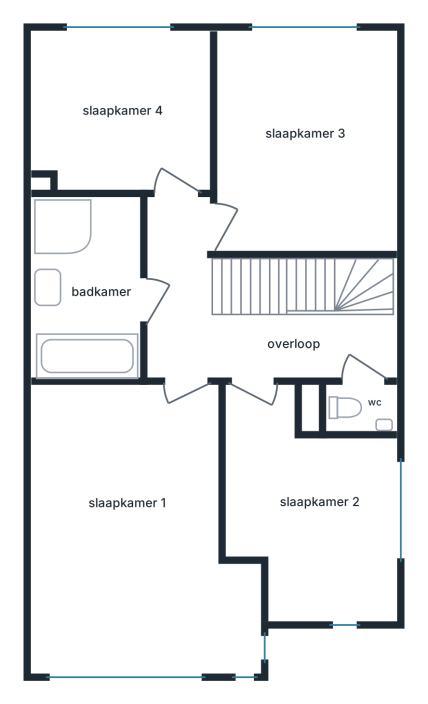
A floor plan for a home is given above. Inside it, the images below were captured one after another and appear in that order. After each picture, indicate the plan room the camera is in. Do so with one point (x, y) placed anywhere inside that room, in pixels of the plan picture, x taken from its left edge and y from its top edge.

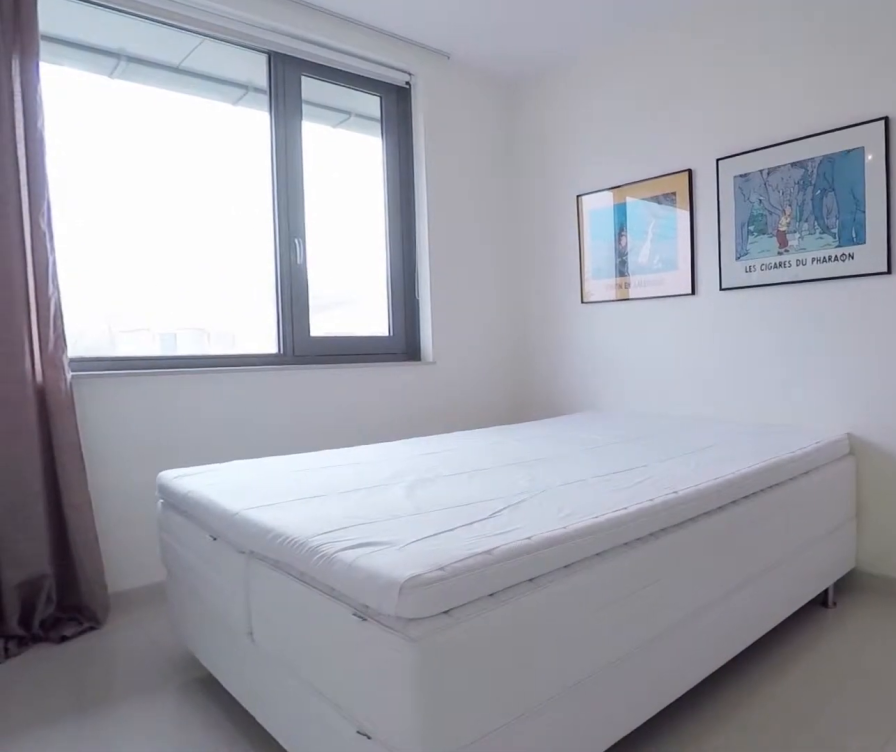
(304, 92)
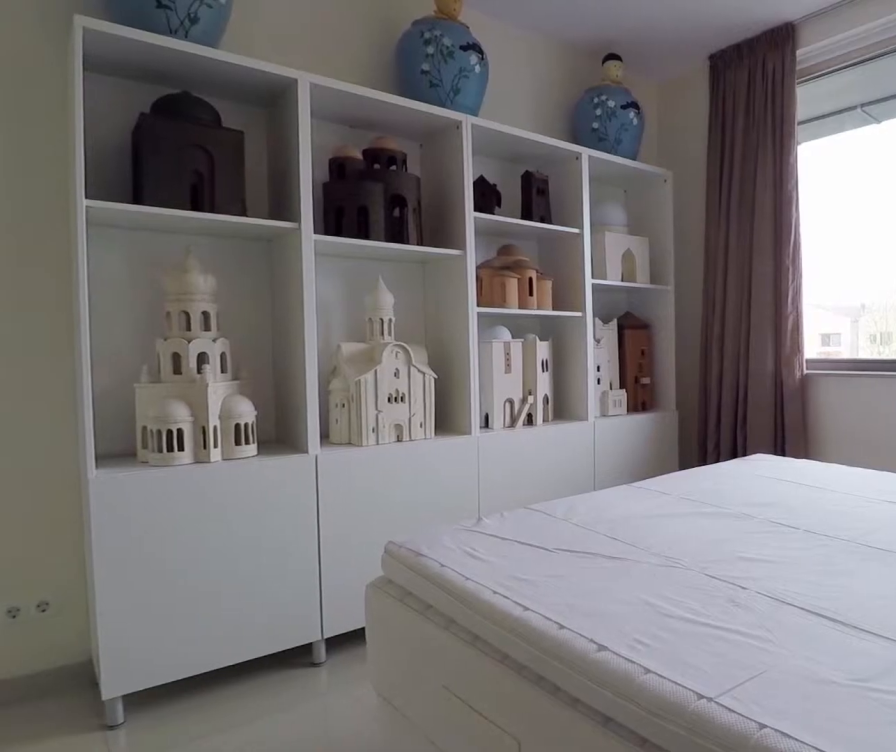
(304, 92)
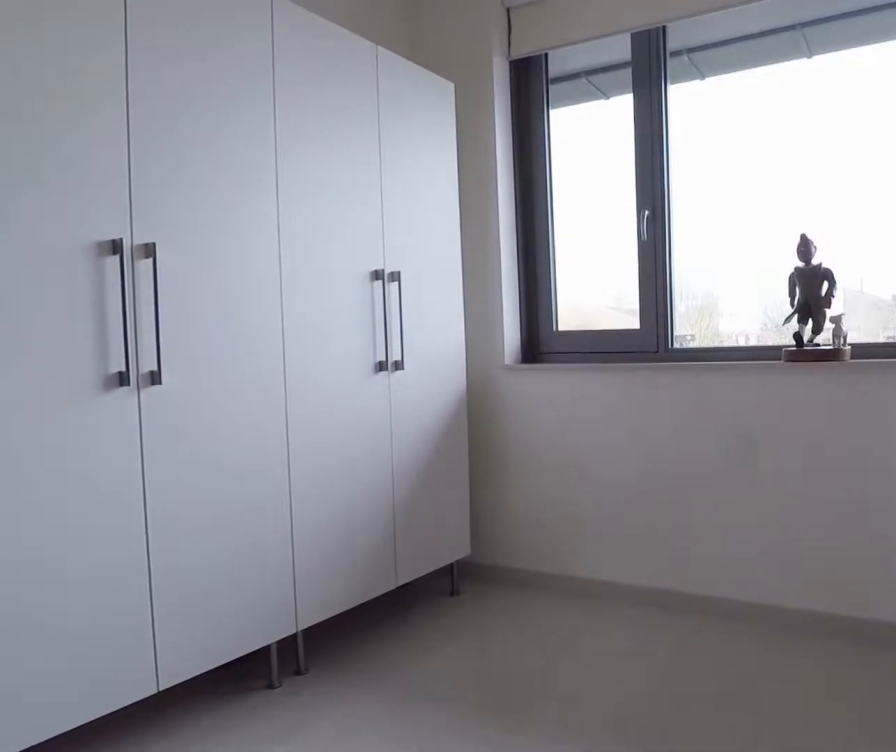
(123, 99)
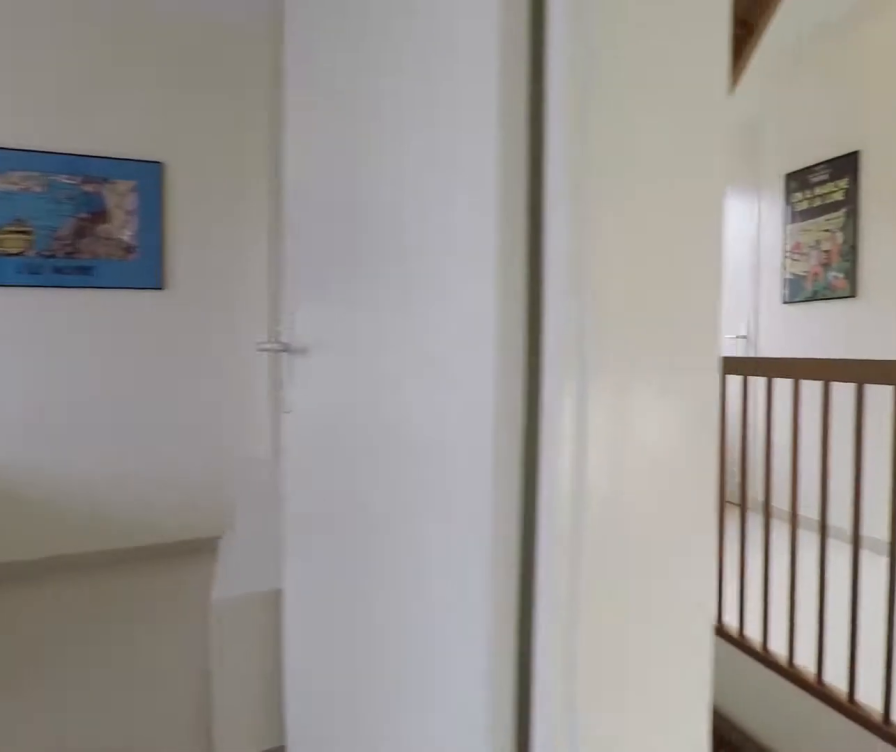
(330, 365)
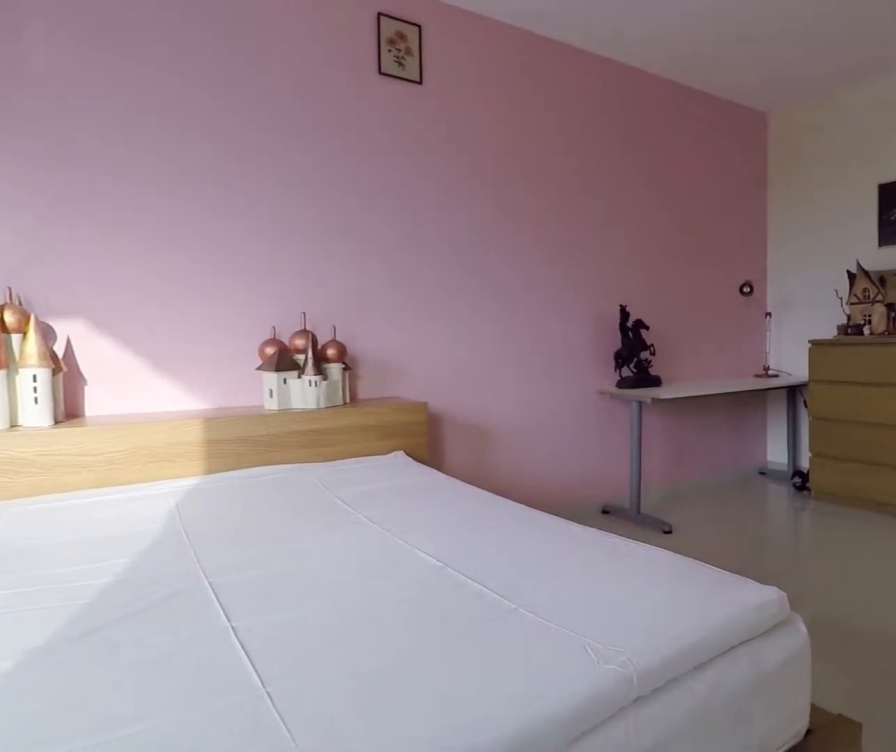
(147, 565)
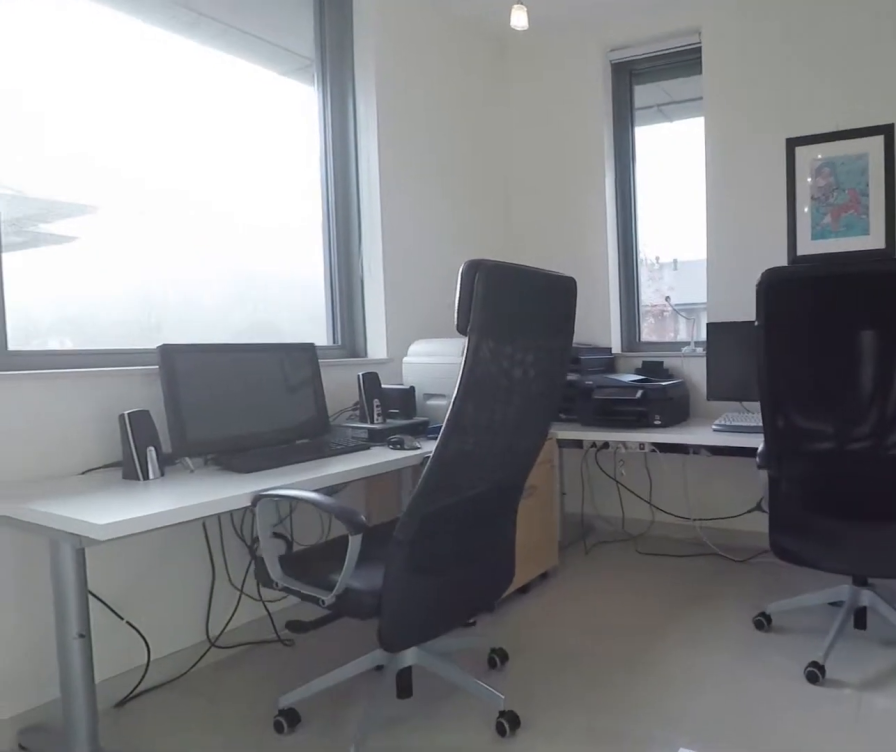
(312, 512)
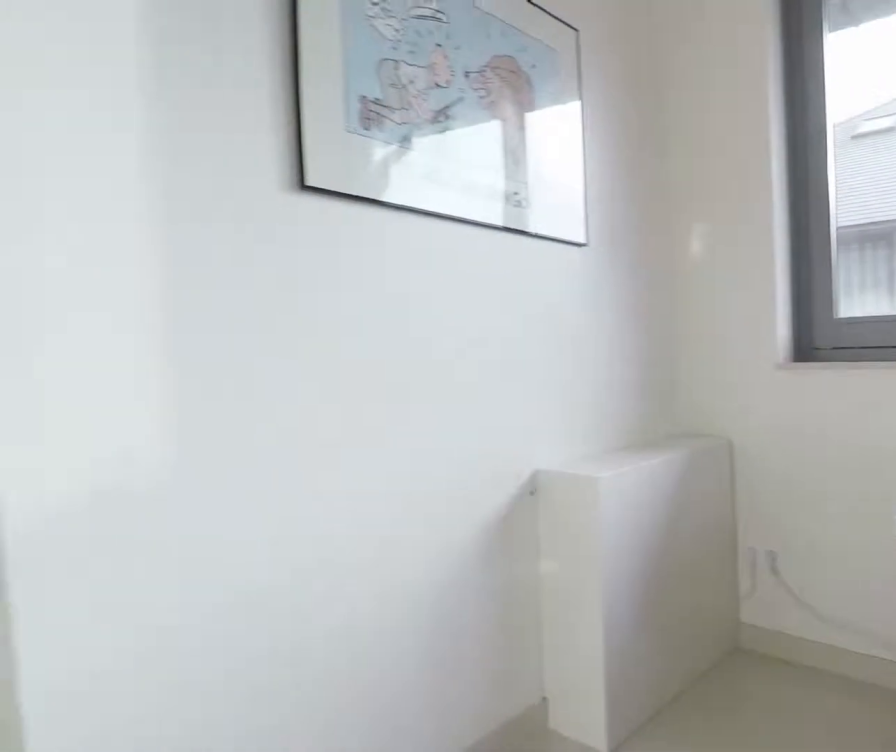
(312, 512)
